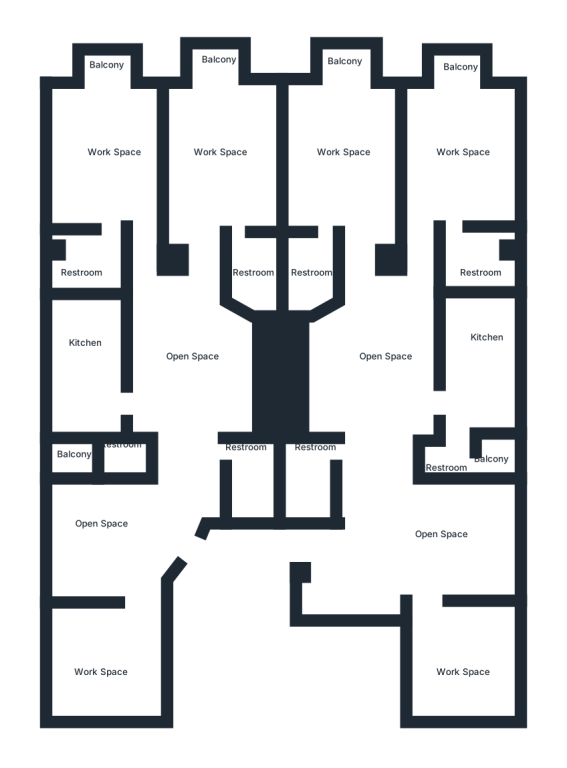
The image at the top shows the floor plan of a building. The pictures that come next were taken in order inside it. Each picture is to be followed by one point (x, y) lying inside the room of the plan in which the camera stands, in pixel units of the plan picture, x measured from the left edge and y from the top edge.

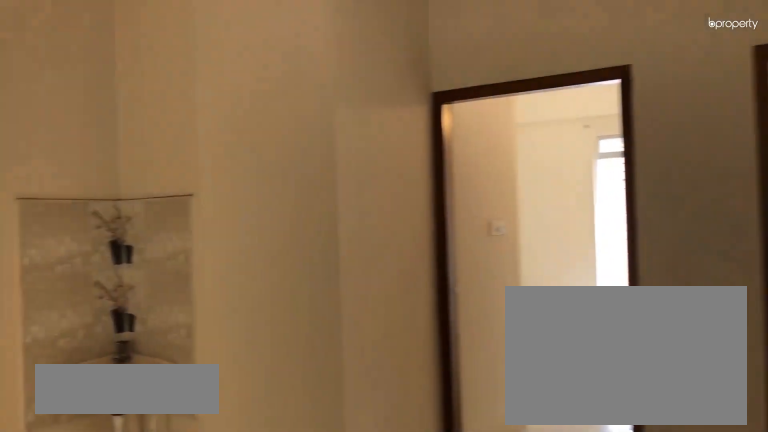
(400, 333)
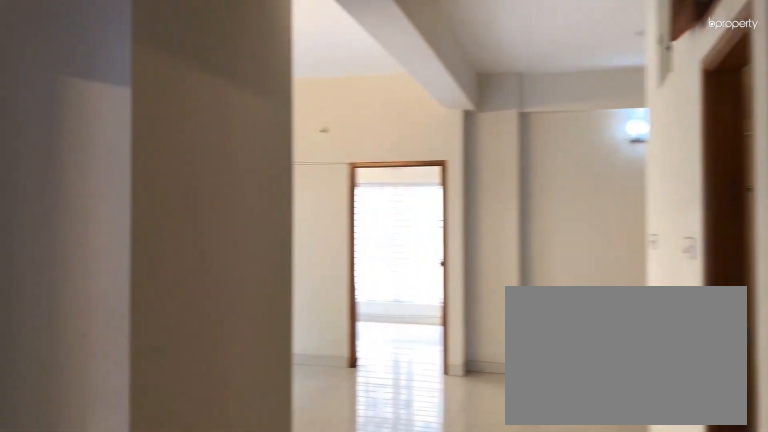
(400, 333)
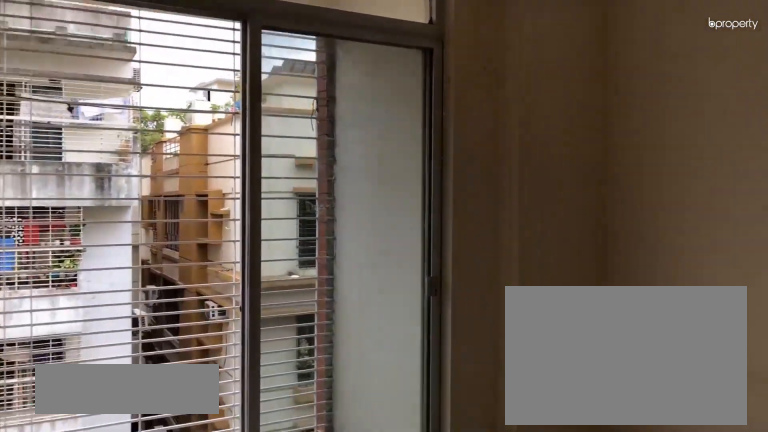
(457, 153)
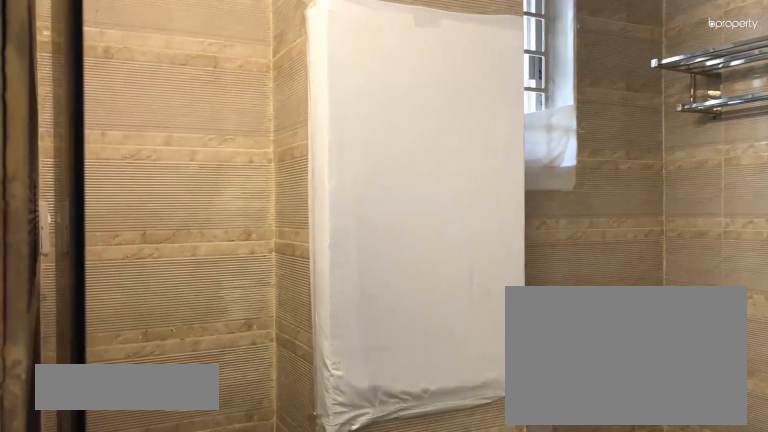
(471, 254)
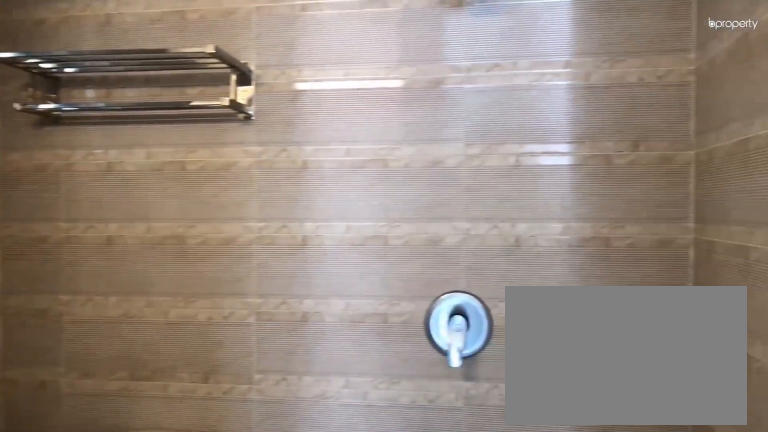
(471, 254)
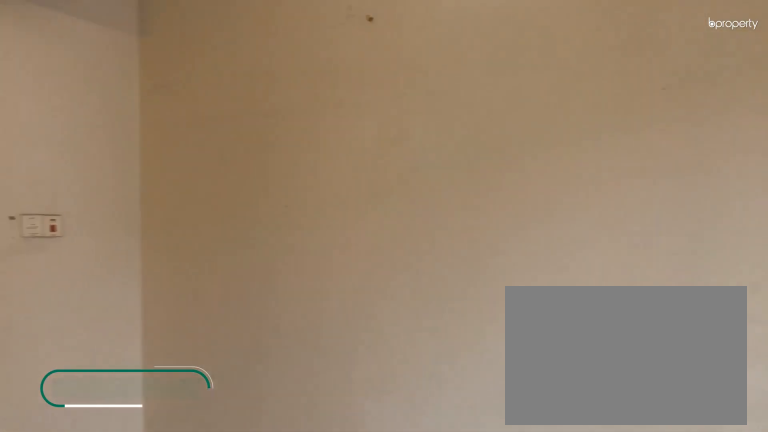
(345, 141)
